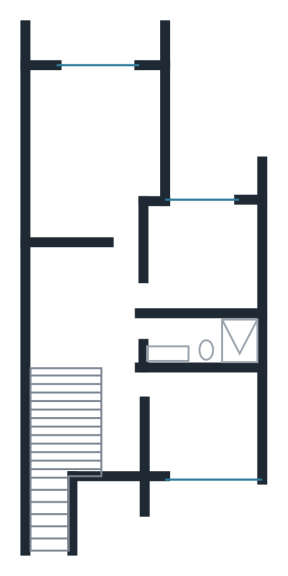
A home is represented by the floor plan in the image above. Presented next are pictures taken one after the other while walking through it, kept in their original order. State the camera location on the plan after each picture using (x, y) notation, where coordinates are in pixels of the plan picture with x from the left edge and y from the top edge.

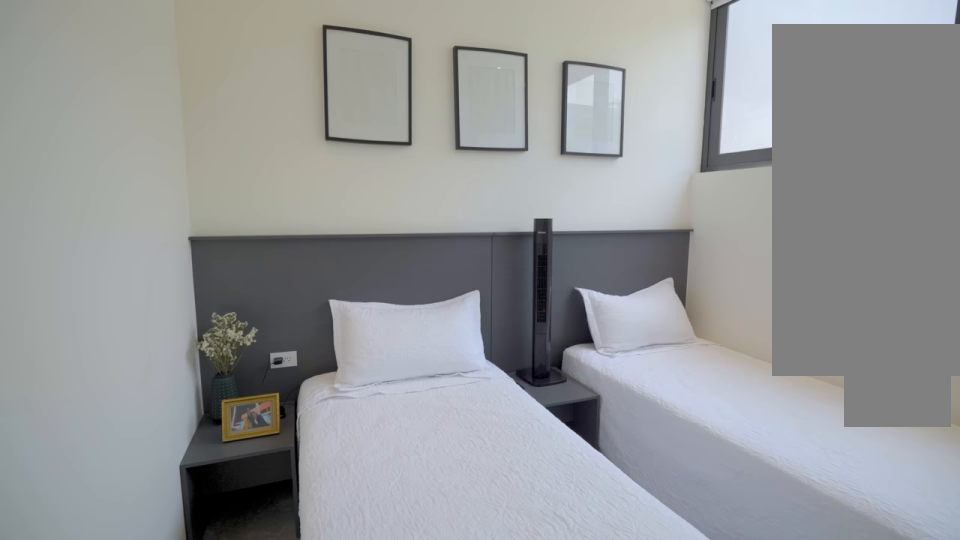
(149, 382)
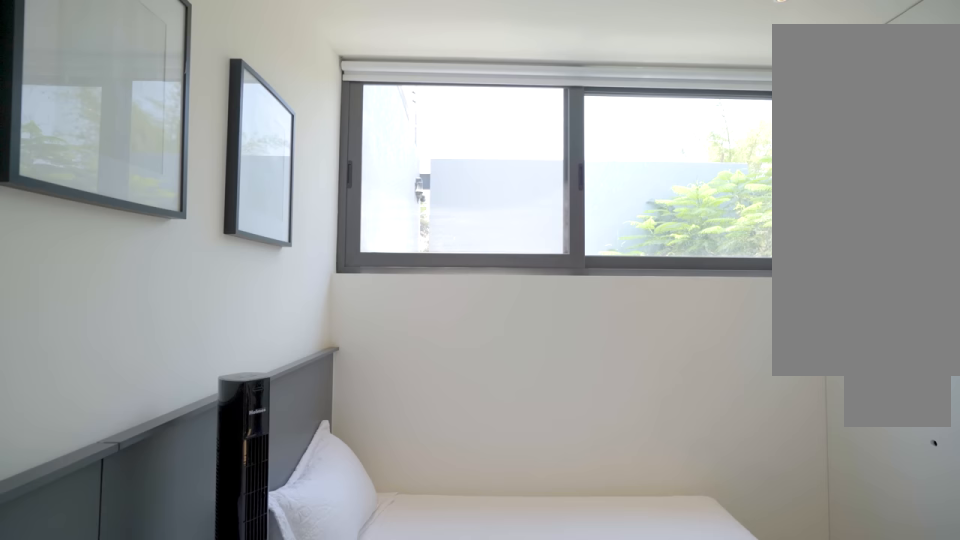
(173, 436)
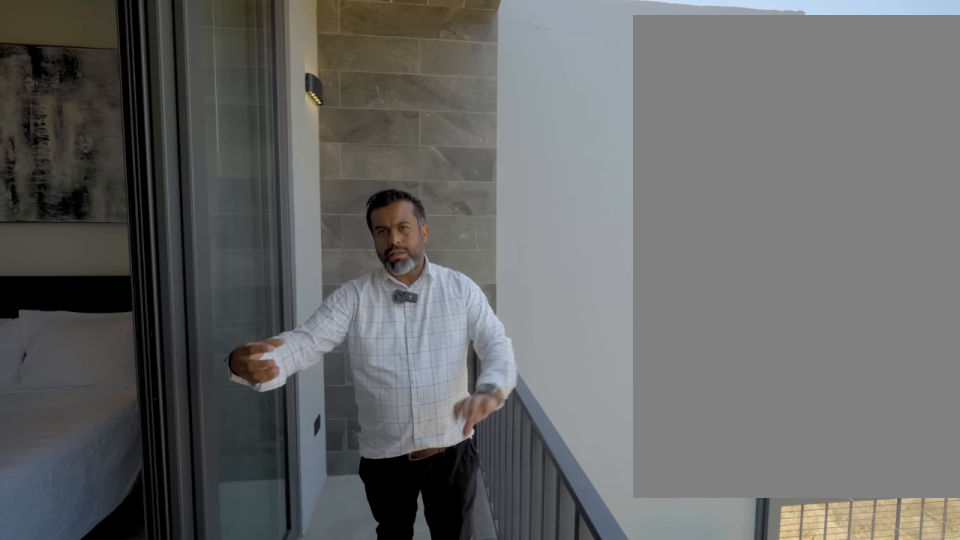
(108, 49)
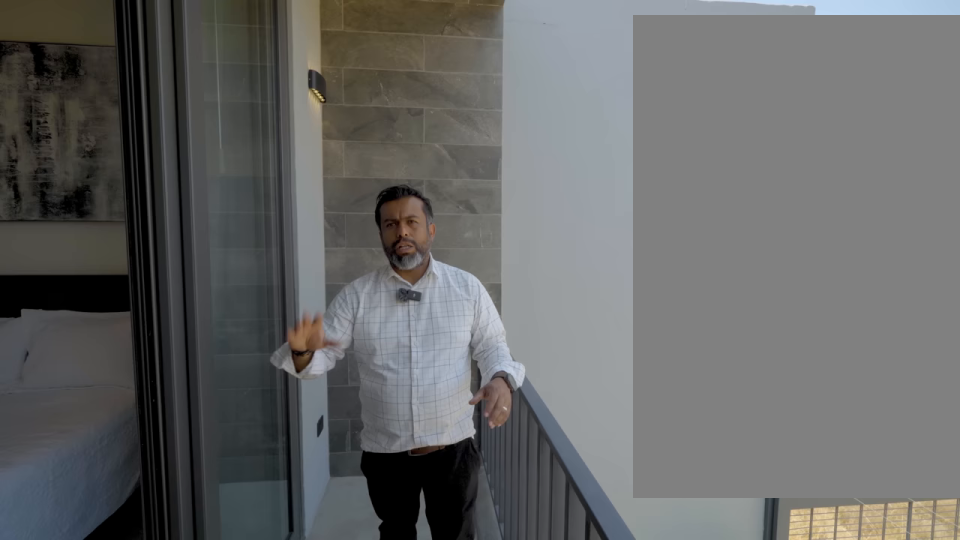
(108, 49)
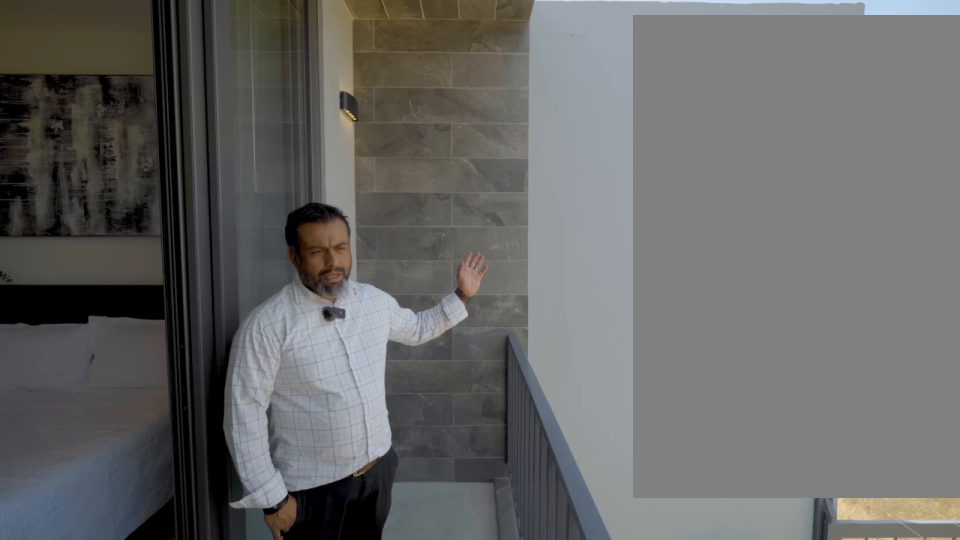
(108, 48)
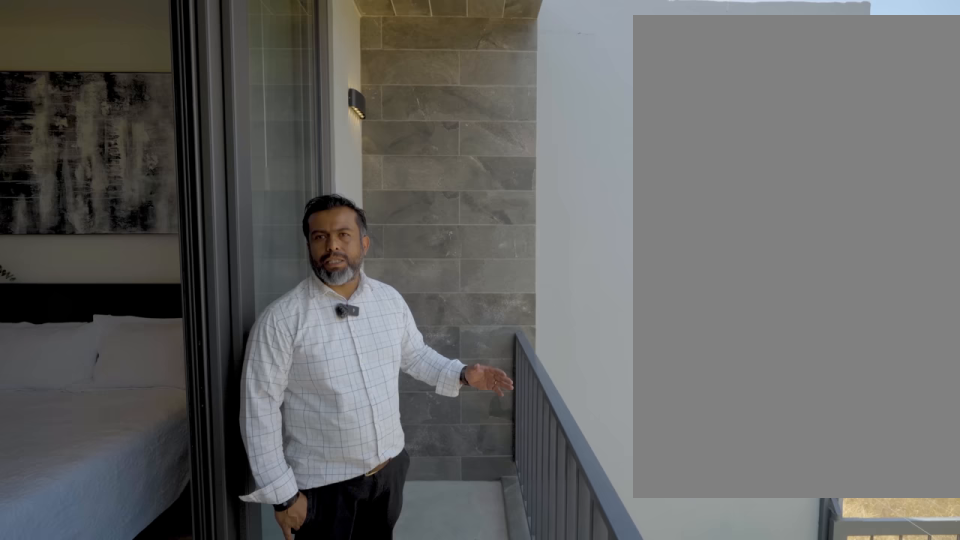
(108, 49)
